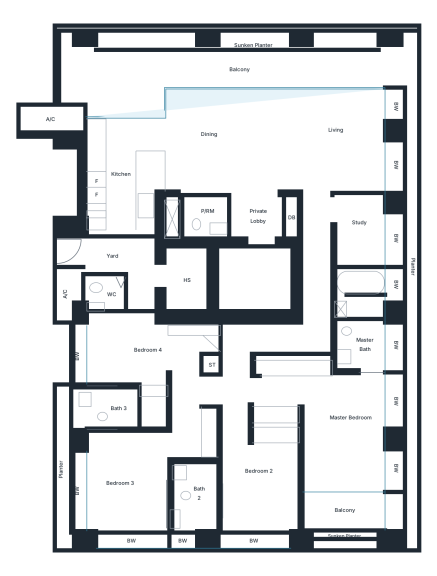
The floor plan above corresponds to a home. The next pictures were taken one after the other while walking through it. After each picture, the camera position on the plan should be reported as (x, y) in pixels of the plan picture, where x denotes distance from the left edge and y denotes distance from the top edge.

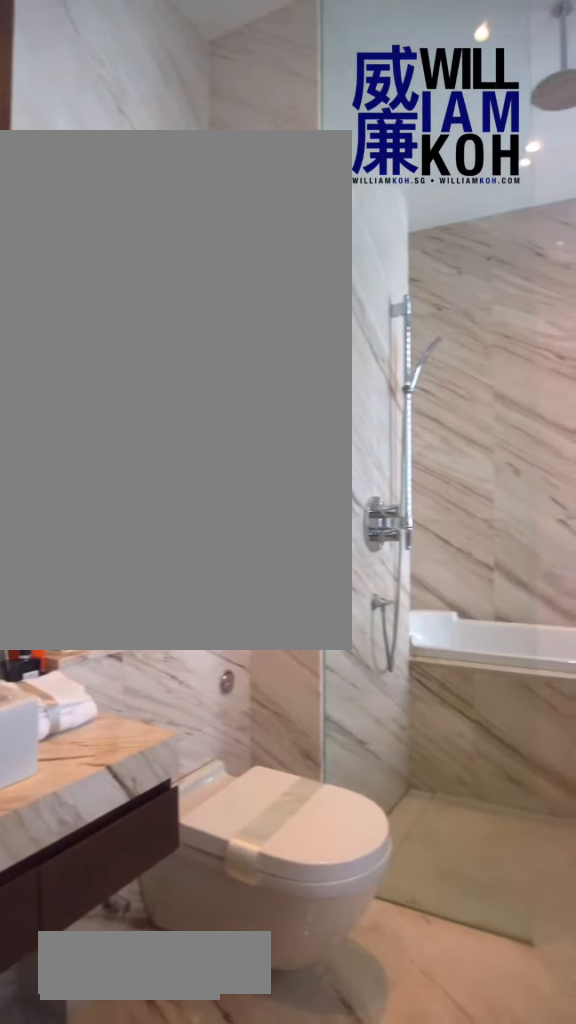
(368, 346)
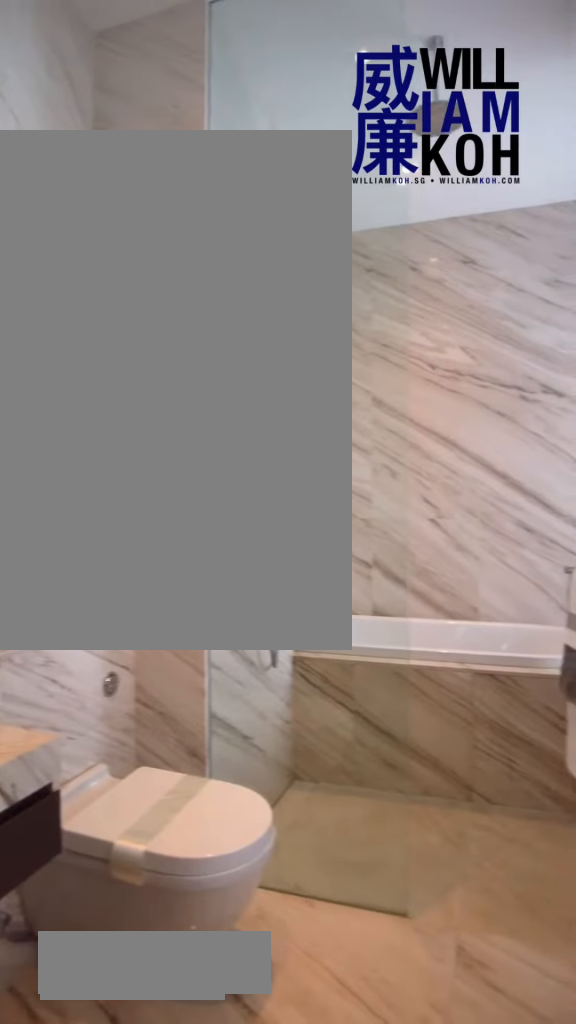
(368, 346)
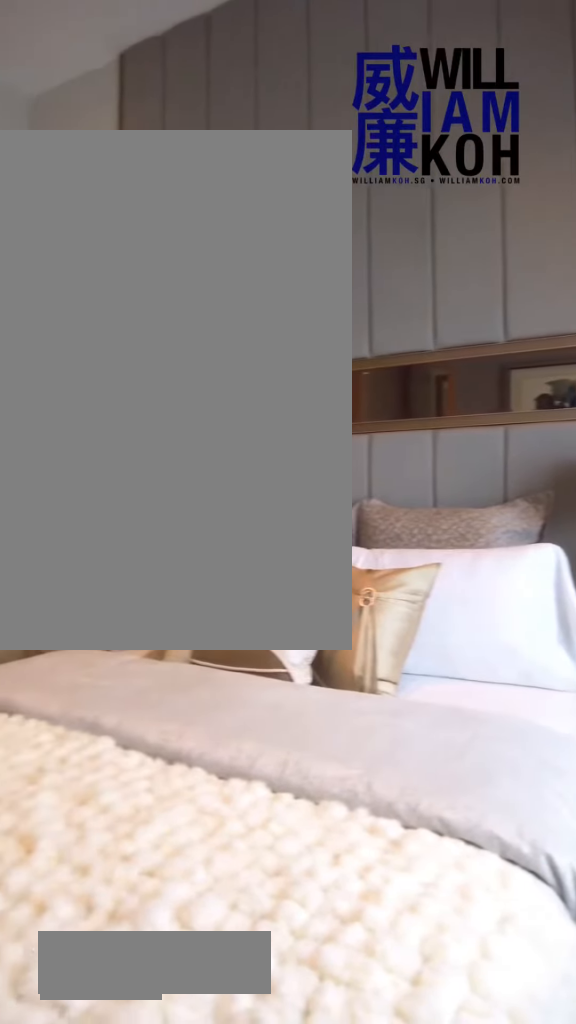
(232, 517)
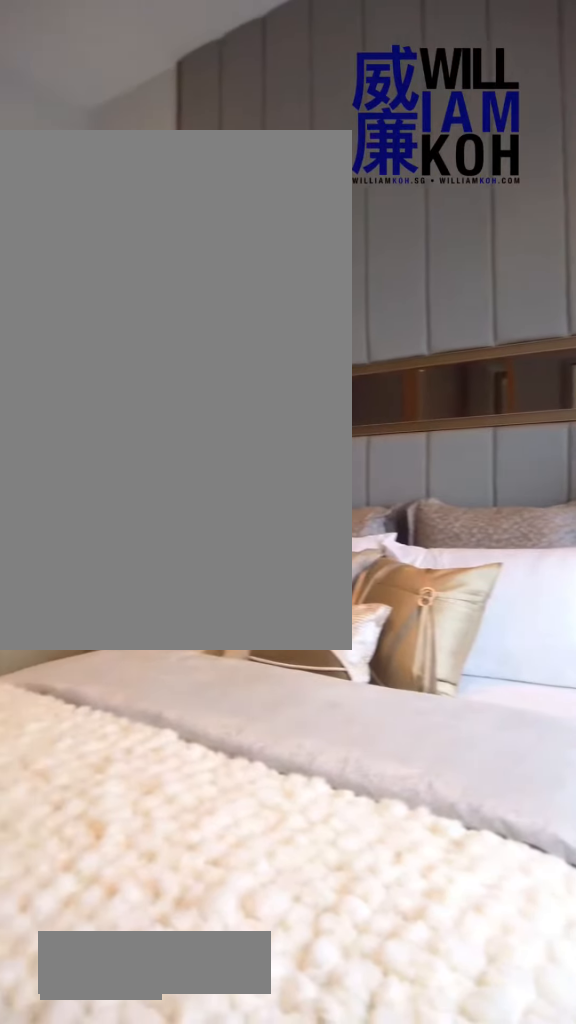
(232, 517)
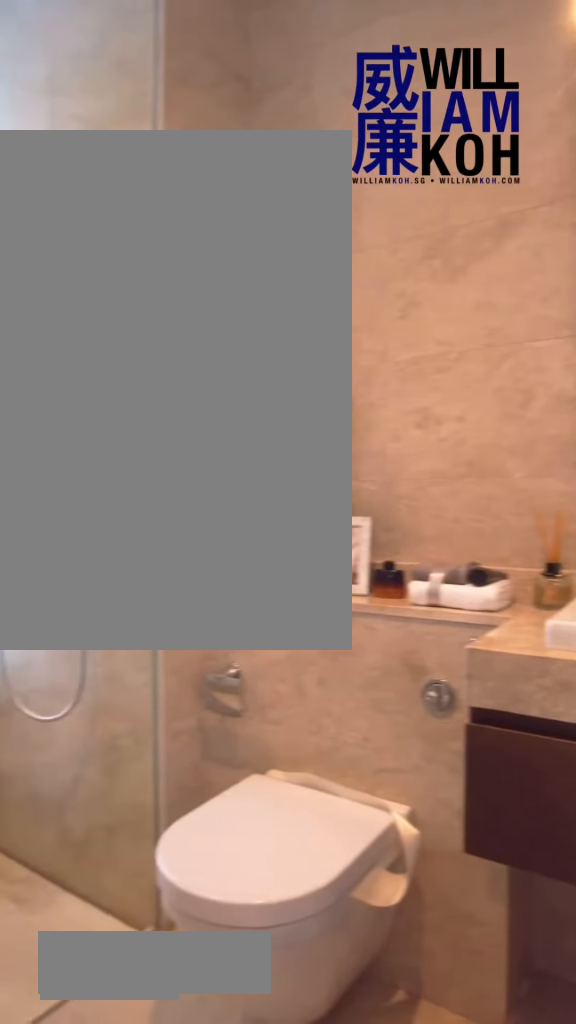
(198, 482)
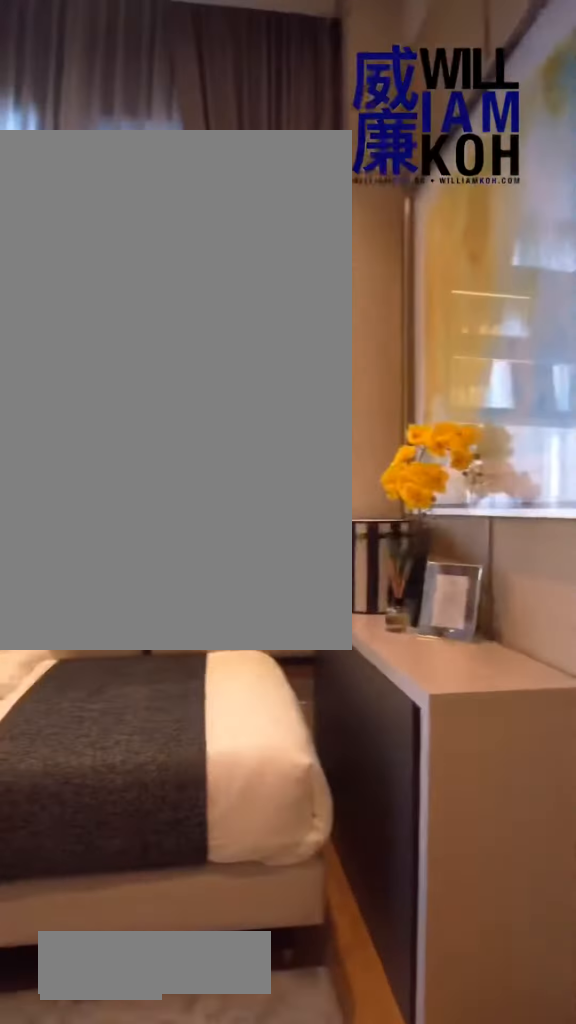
(156, 356)
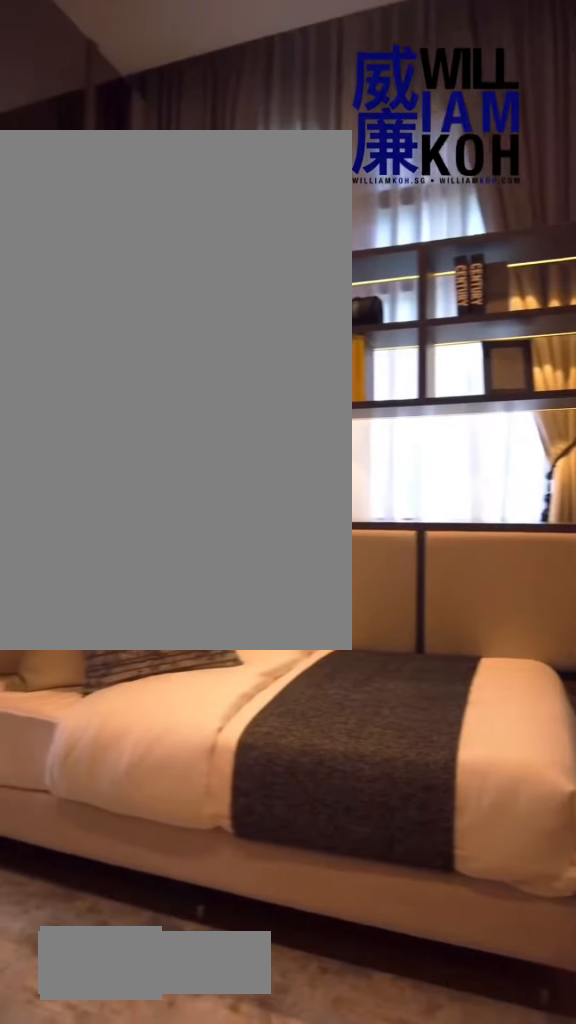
(155, 356)
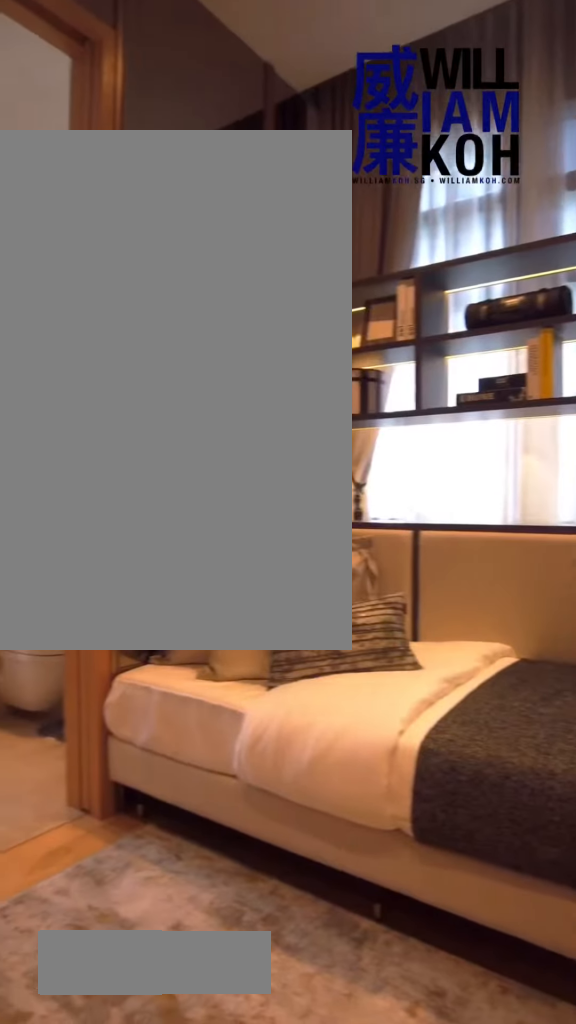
(156, 356)
